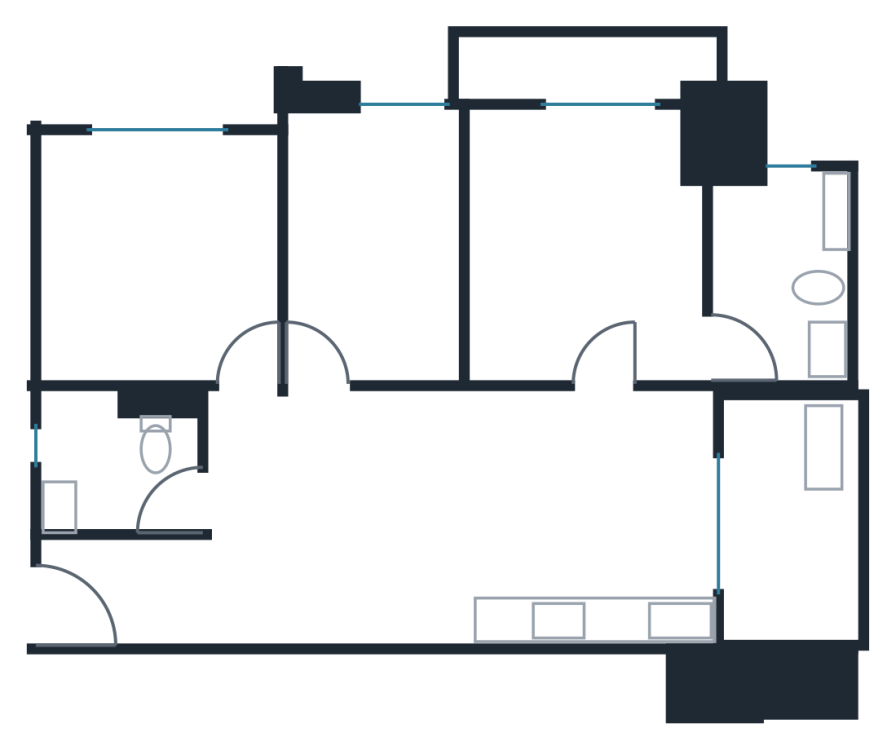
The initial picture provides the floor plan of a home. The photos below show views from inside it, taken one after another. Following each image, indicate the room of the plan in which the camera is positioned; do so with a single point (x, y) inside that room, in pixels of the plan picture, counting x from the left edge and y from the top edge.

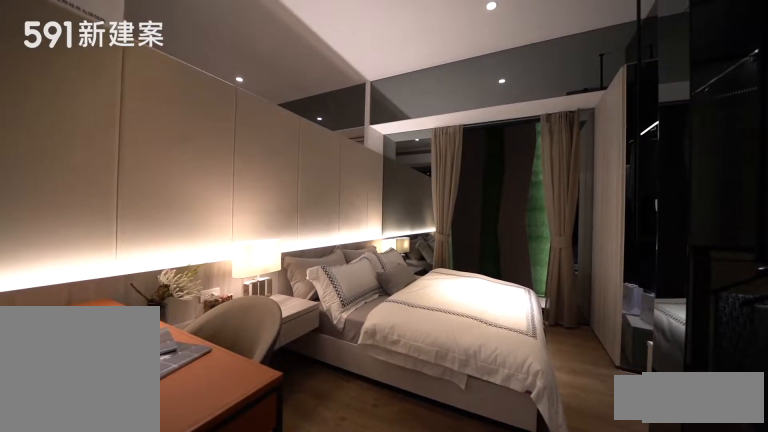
(589, 237)
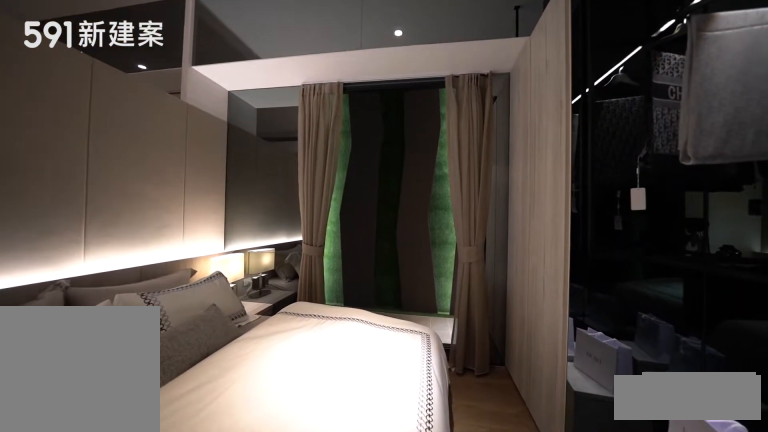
(589, 237)
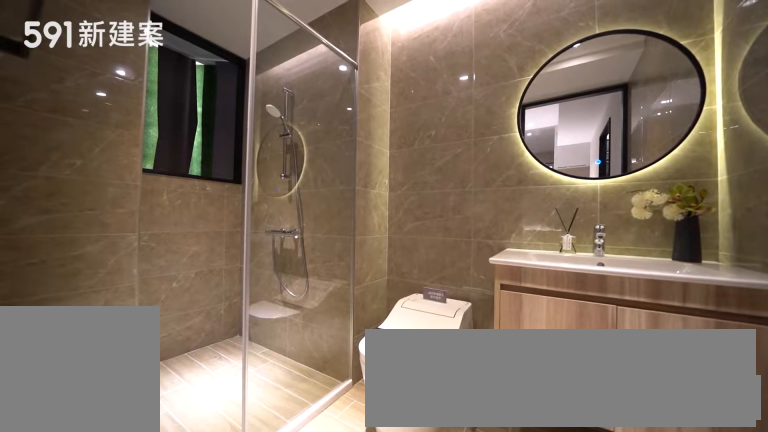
(790, 272)
